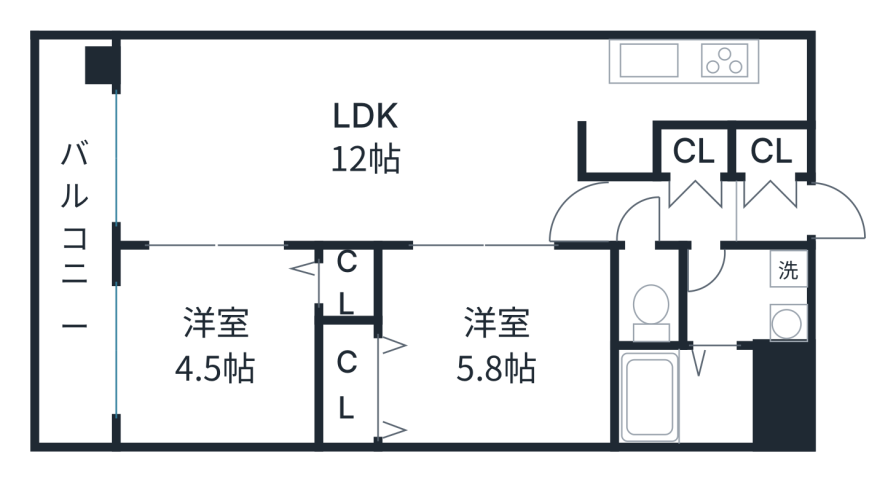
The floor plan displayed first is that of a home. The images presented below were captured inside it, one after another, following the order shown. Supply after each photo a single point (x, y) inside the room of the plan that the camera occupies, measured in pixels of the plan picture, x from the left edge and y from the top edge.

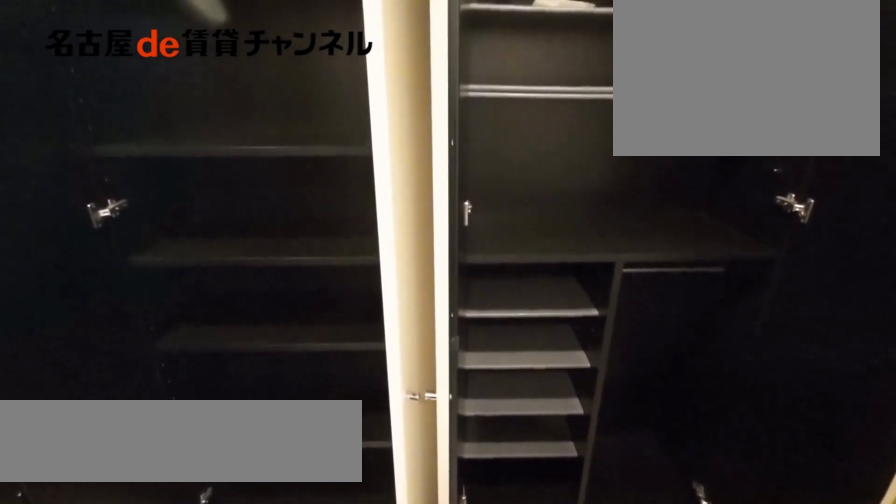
(732, 184)
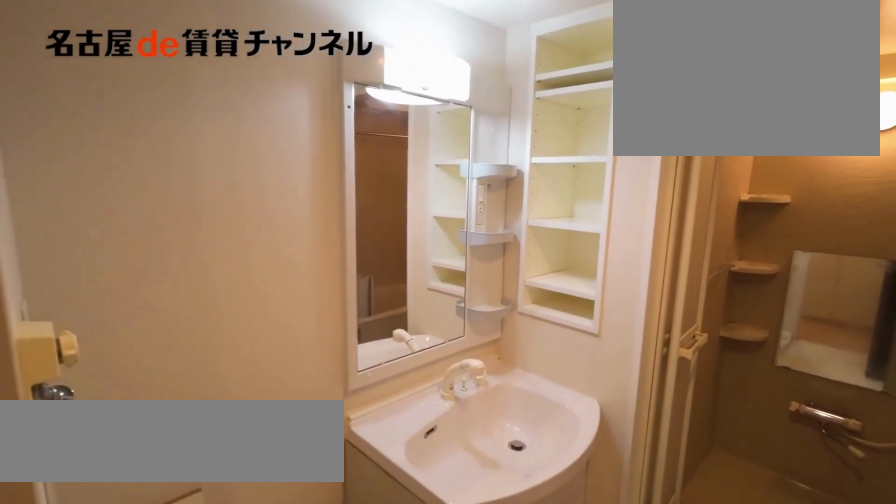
(747, 296)
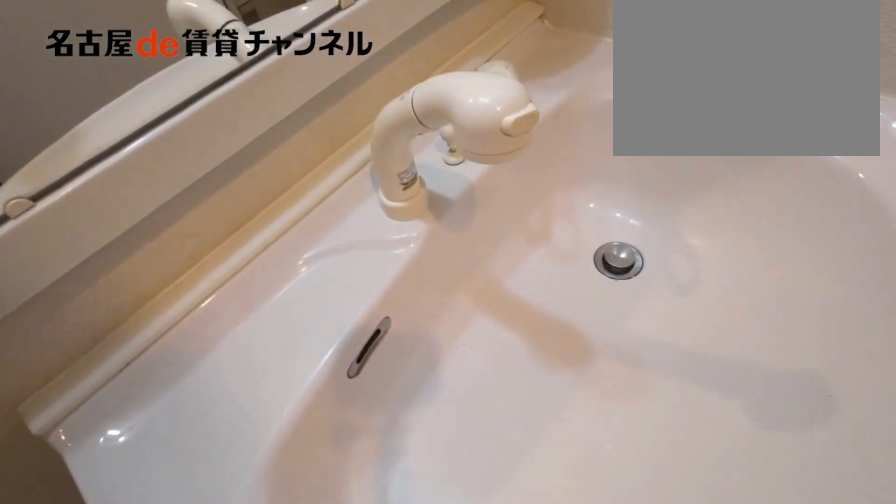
(747, 296)
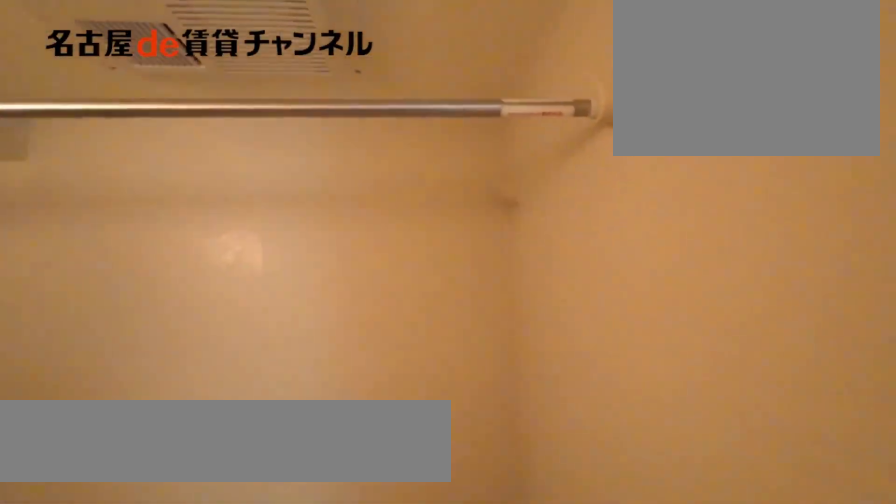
(682, 394)
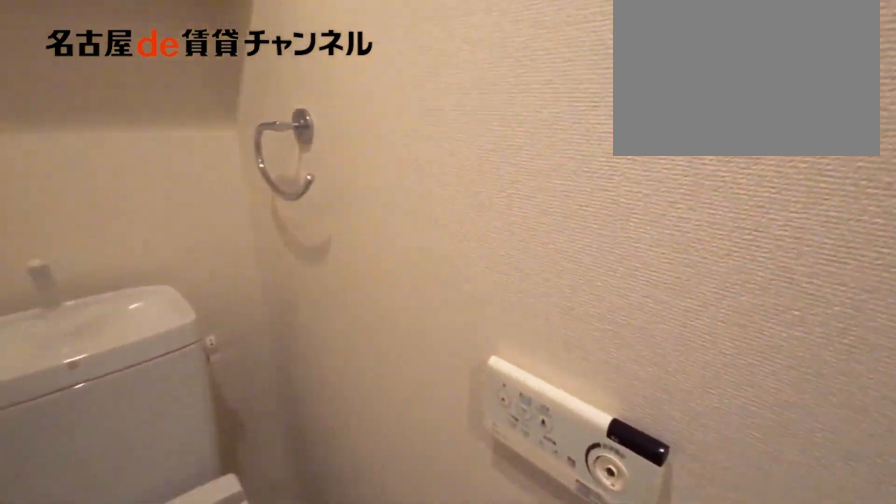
(648, 295)
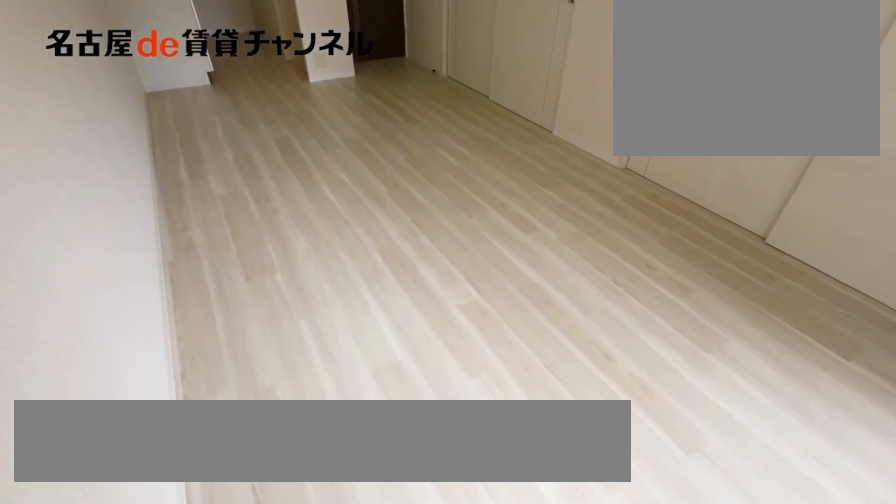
(360, 140)
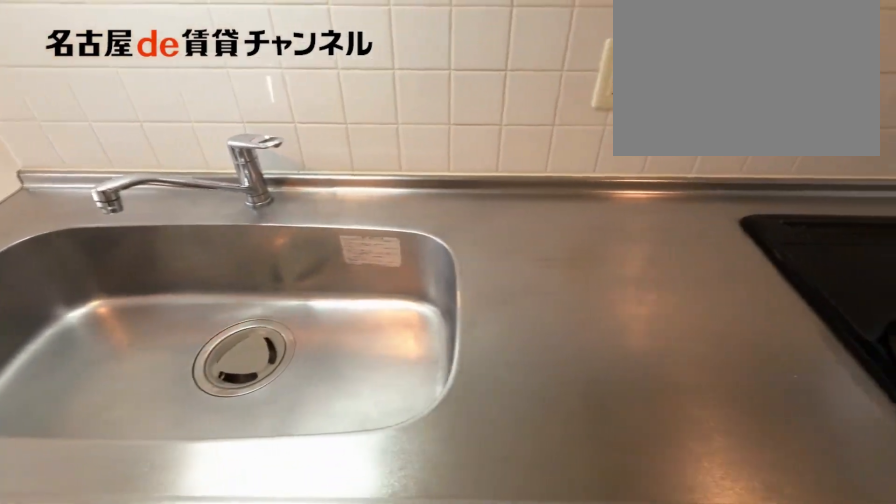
(696, 81)
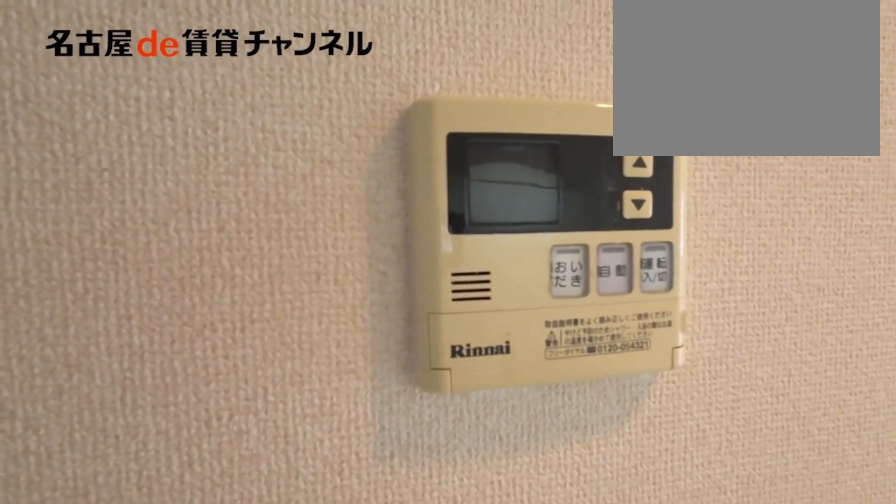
(696, 81)
